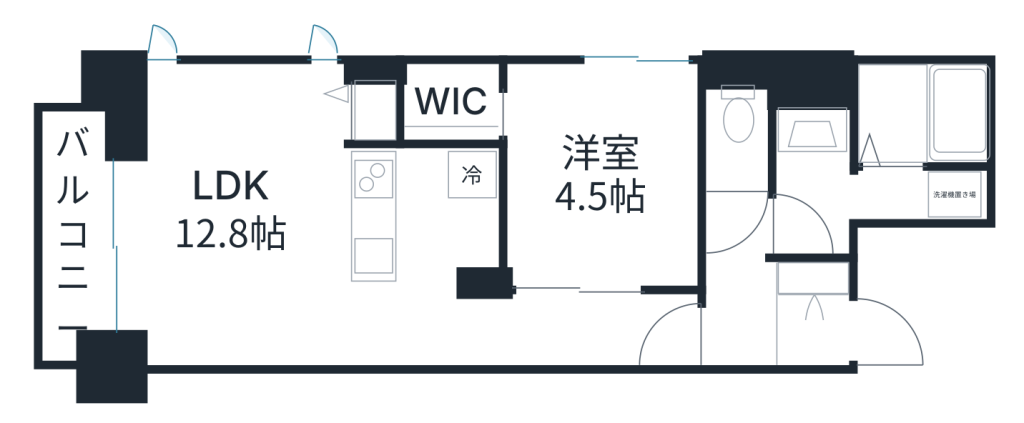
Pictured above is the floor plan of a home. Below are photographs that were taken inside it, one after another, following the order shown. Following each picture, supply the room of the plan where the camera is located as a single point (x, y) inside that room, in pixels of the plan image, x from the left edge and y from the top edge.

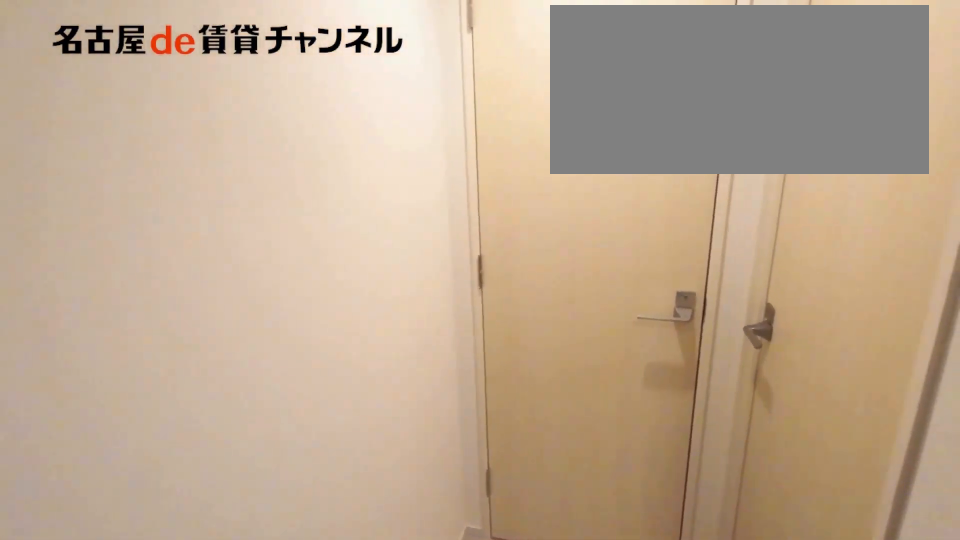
(815, 274)
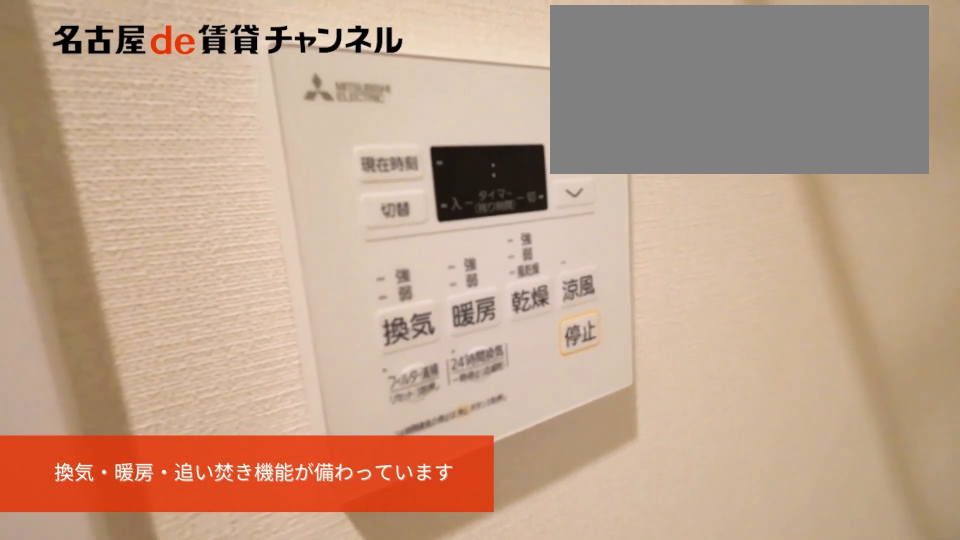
(873, 196)
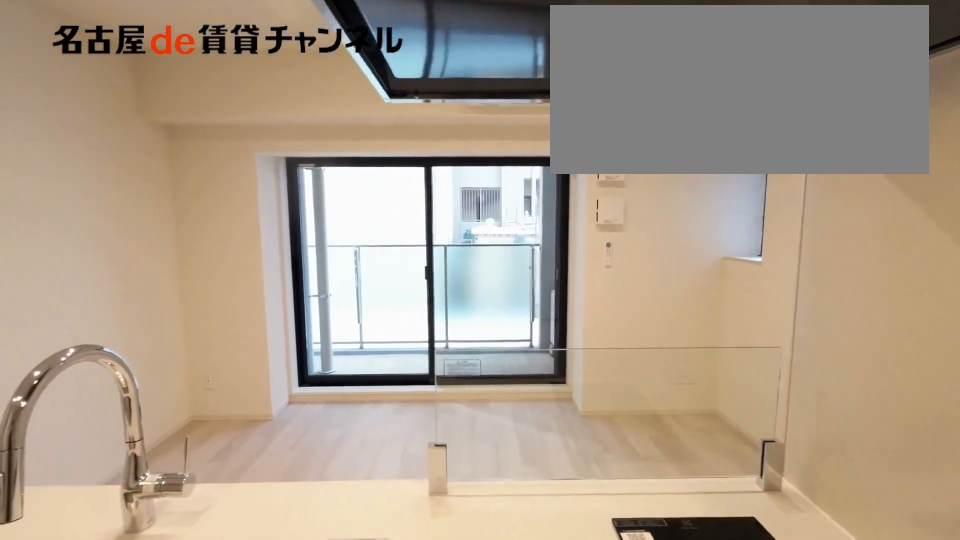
(427, 219)
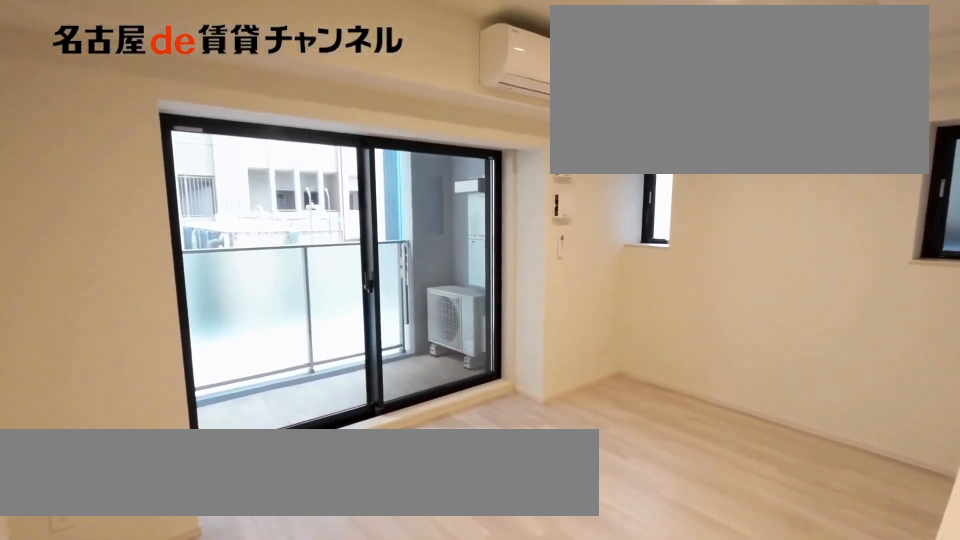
(230, 214)
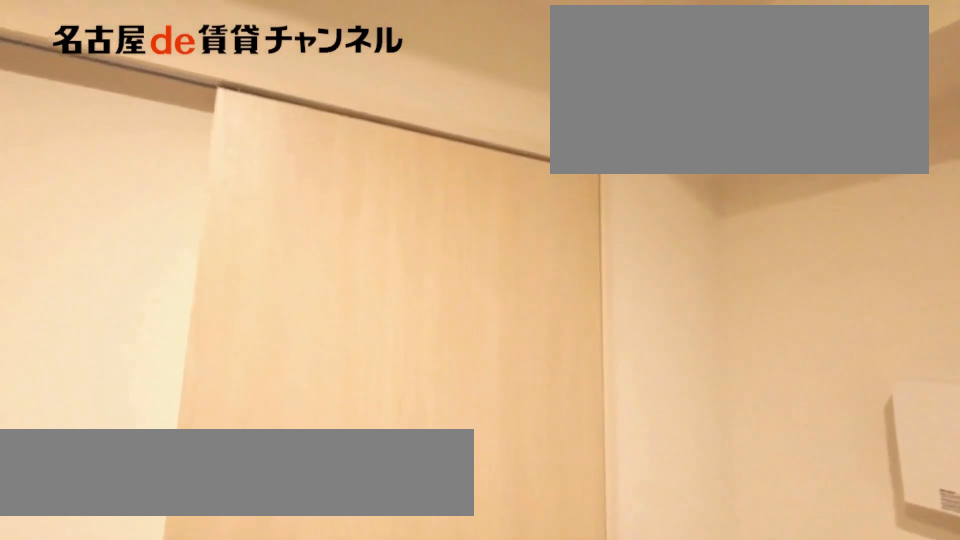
(602, 176)
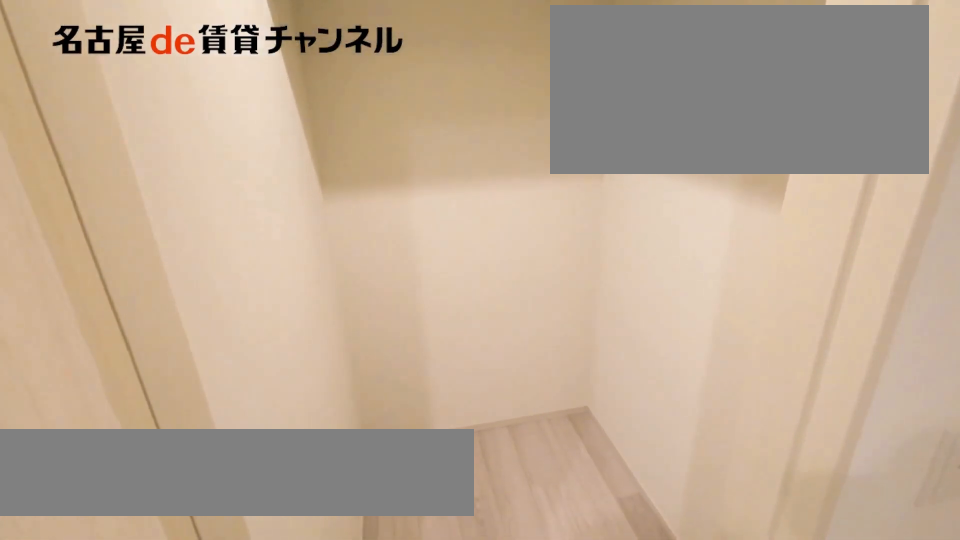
(451, 101)
